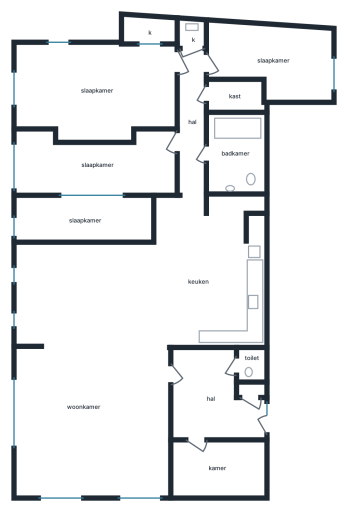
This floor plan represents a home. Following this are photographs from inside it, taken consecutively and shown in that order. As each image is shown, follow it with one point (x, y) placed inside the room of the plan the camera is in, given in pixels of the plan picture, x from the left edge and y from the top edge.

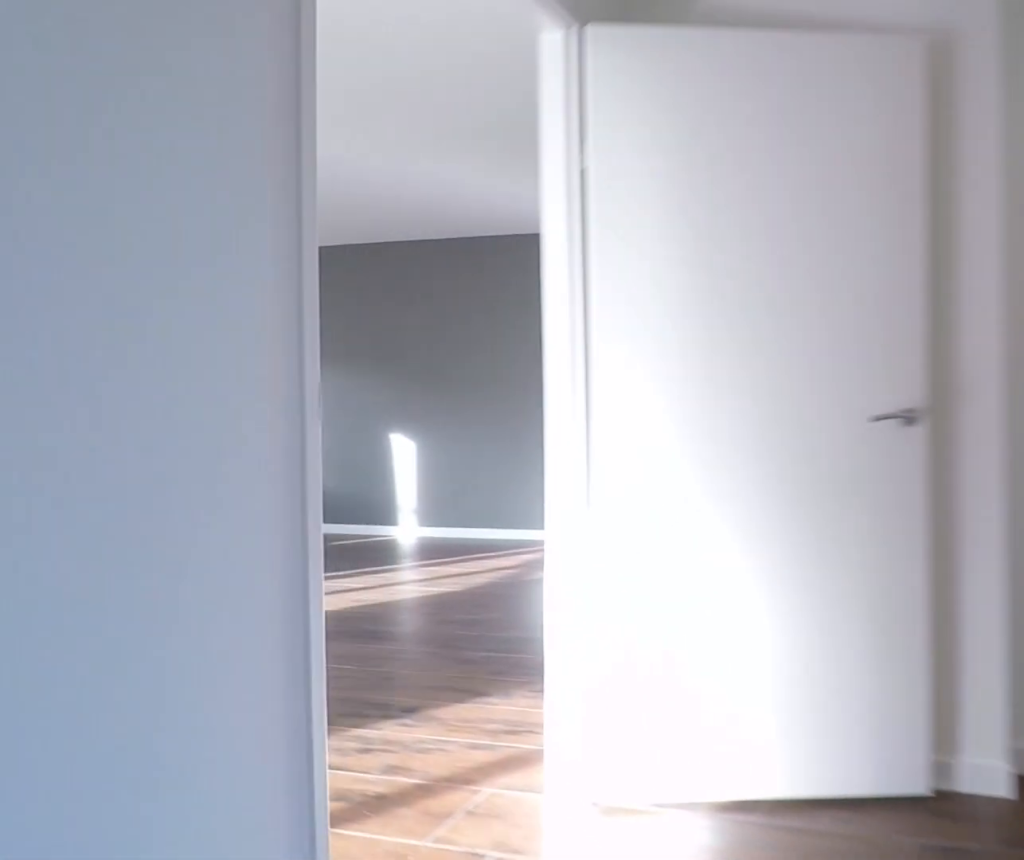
(210, 397)
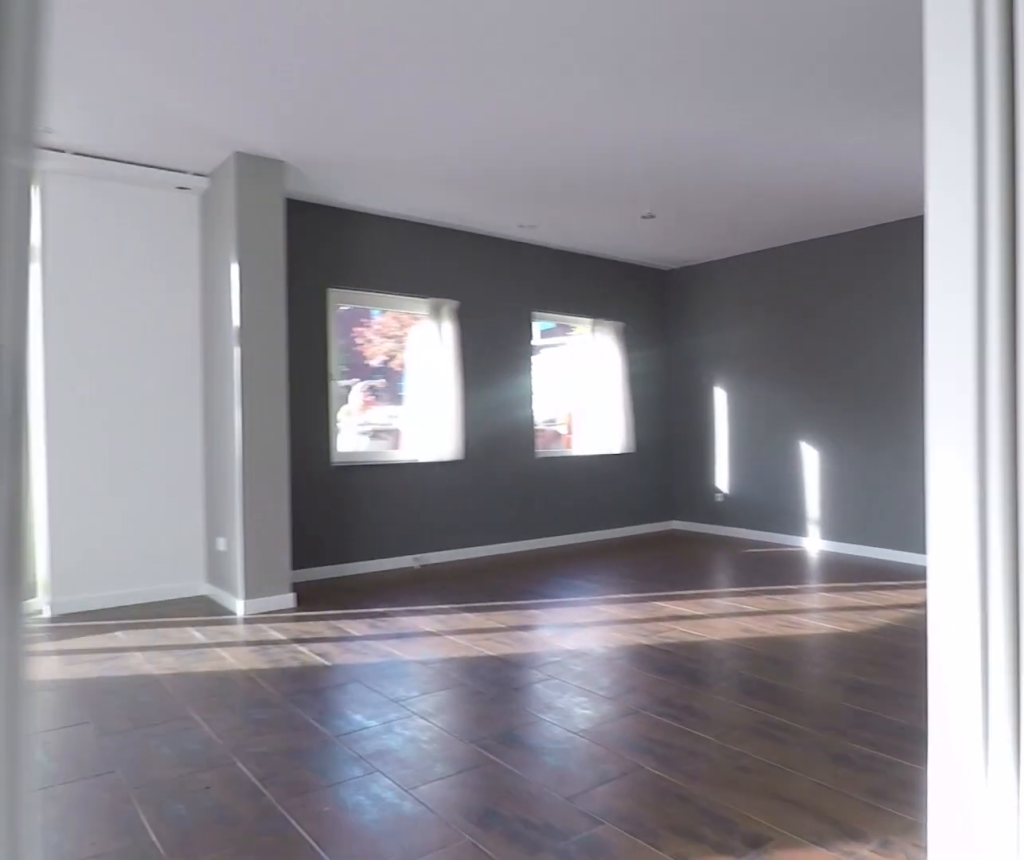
(210, 397)
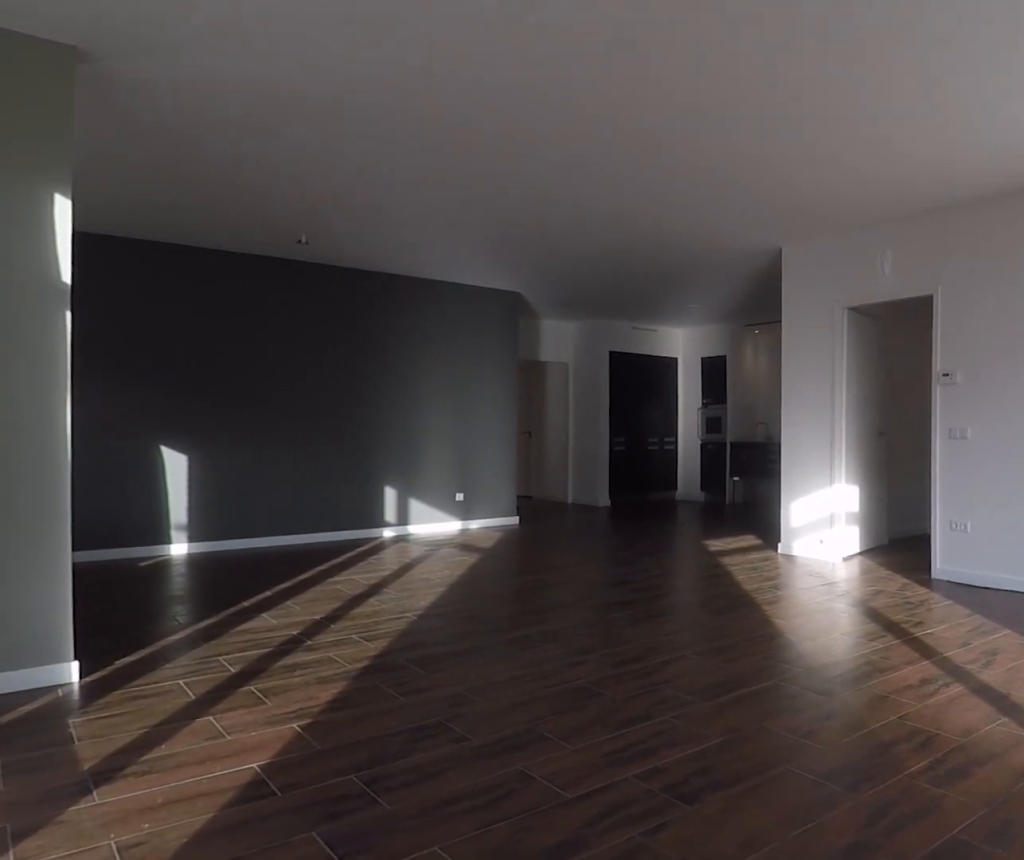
(91, 371)
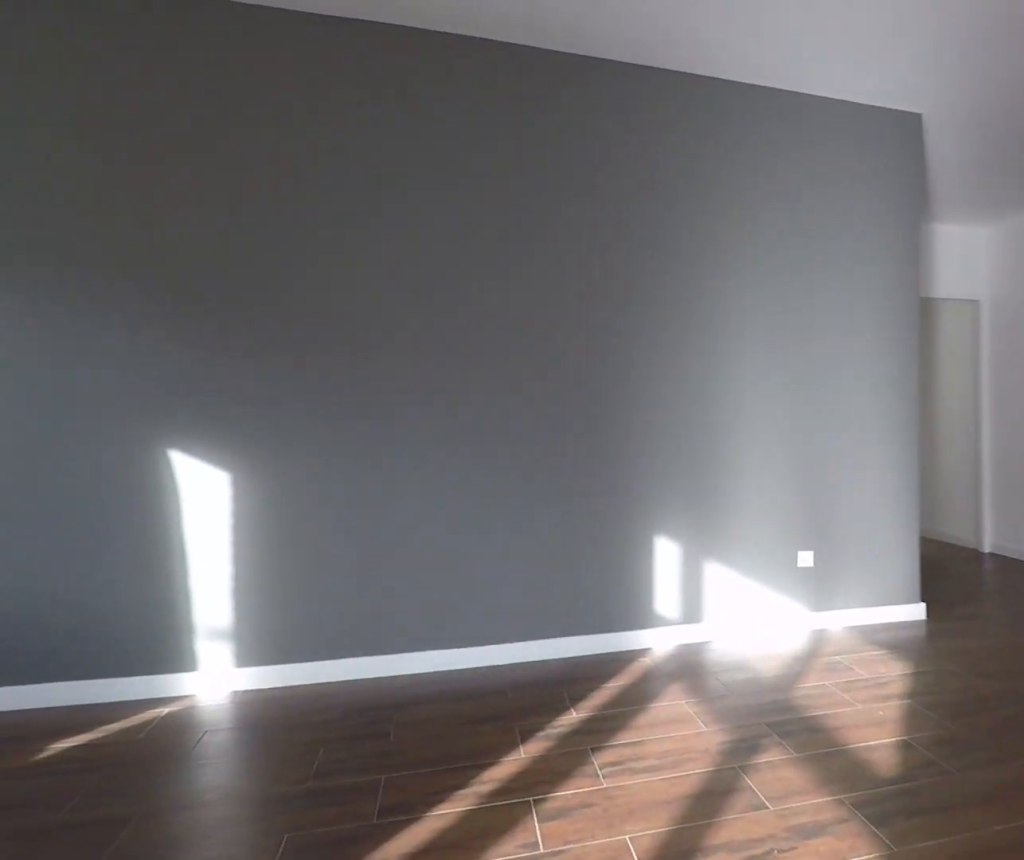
(91, 371)
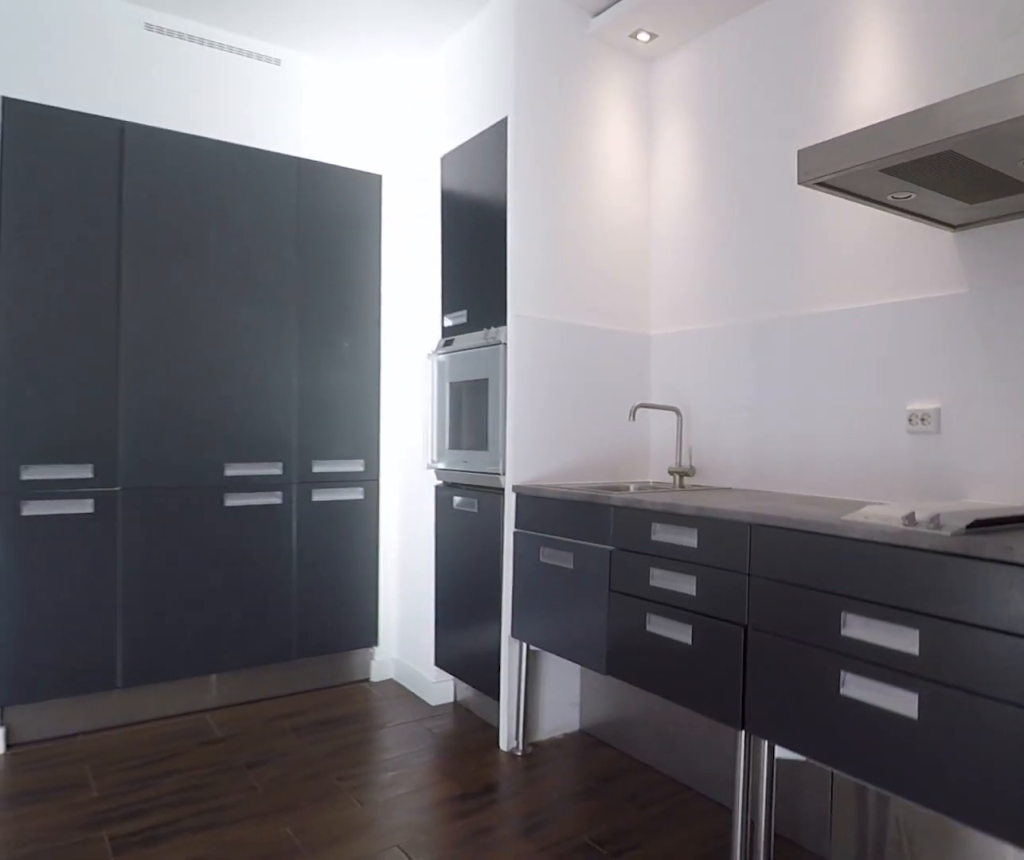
(210, 273)
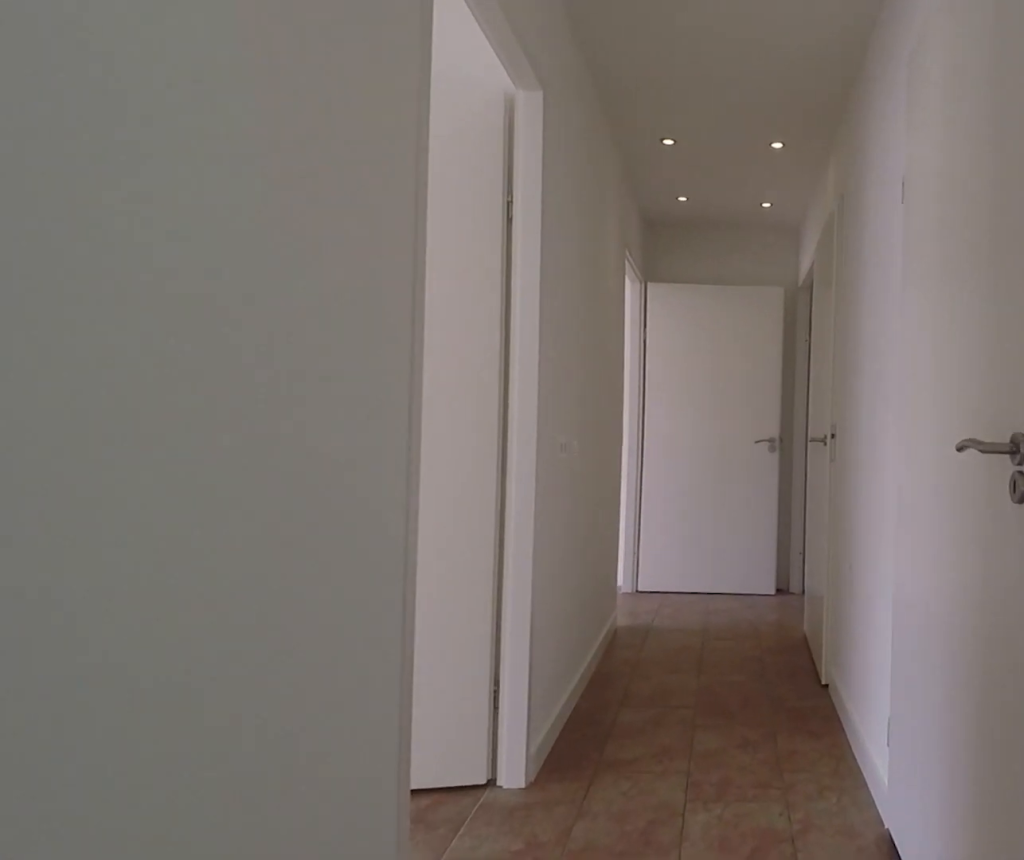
(192, 120)
